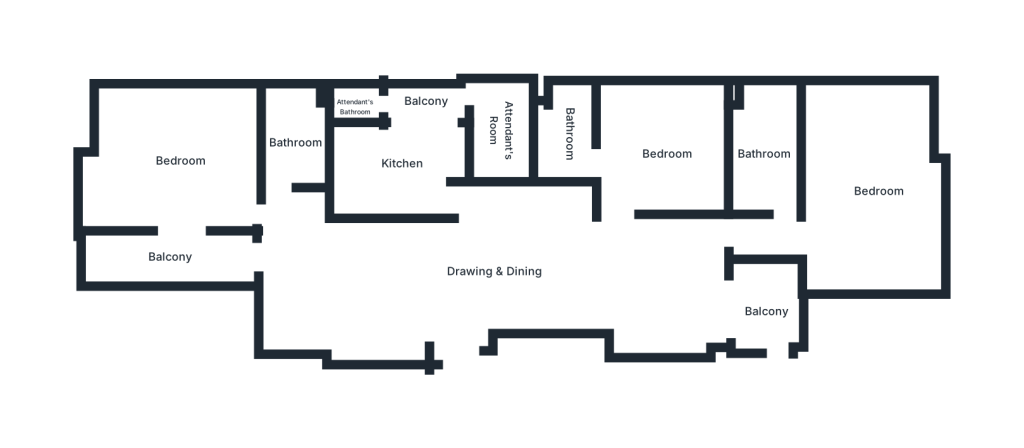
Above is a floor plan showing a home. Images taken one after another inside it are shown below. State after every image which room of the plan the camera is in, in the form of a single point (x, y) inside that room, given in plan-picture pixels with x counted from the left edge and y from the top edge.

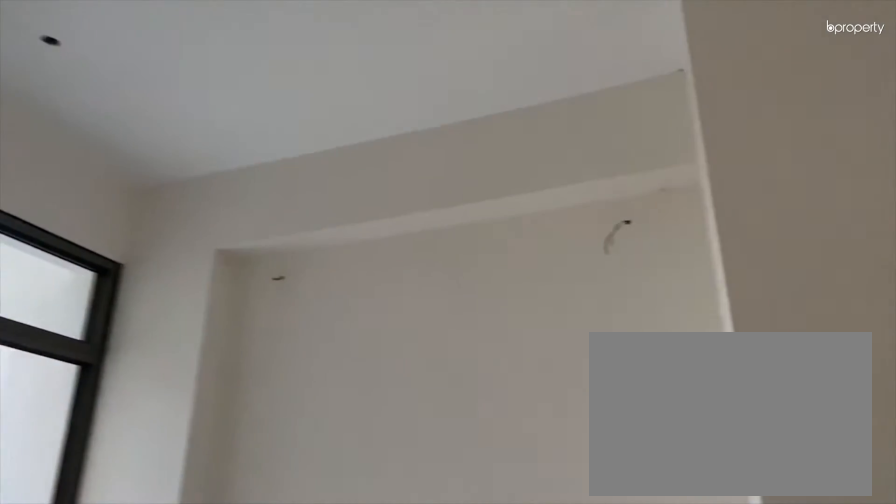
(645, 282)
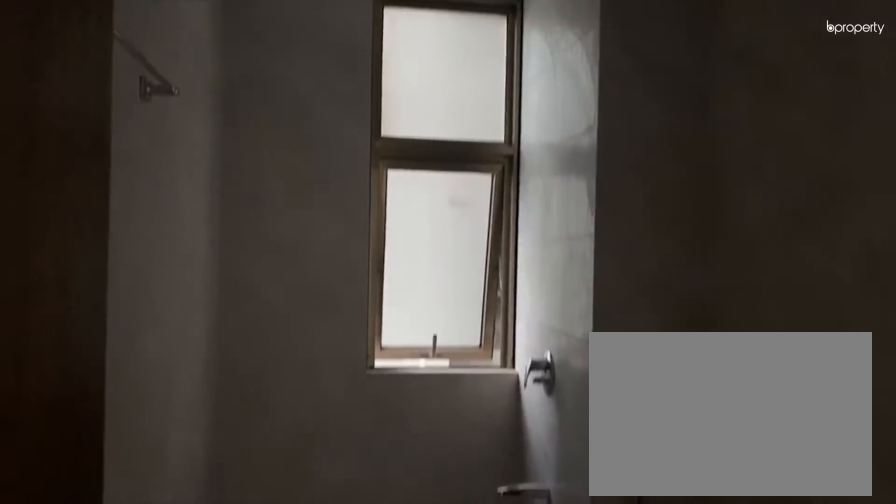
(294, 149)
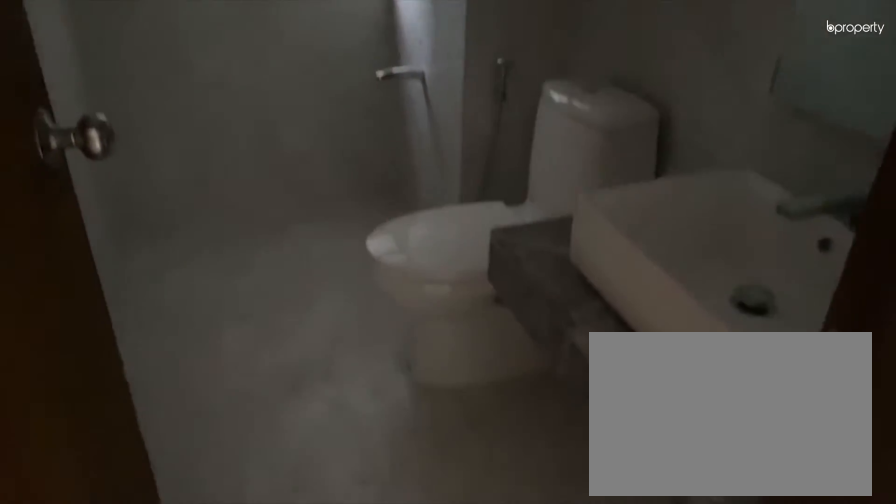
(294, 149)
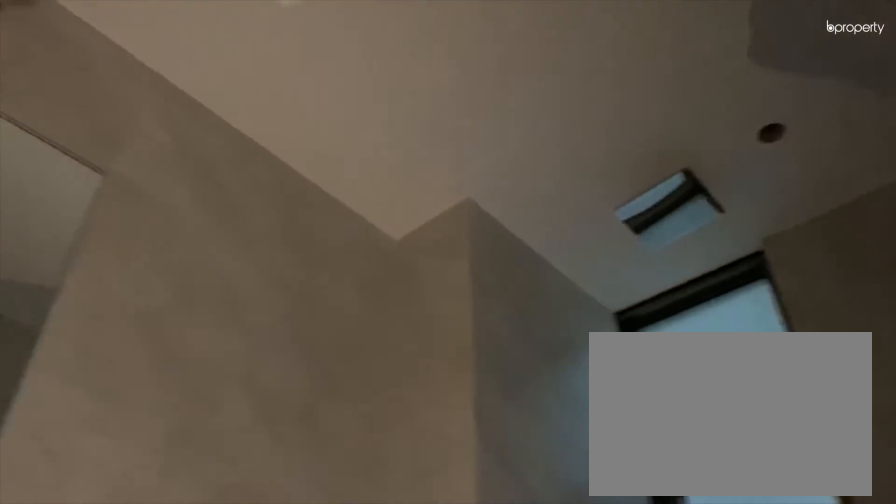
(571, 137)
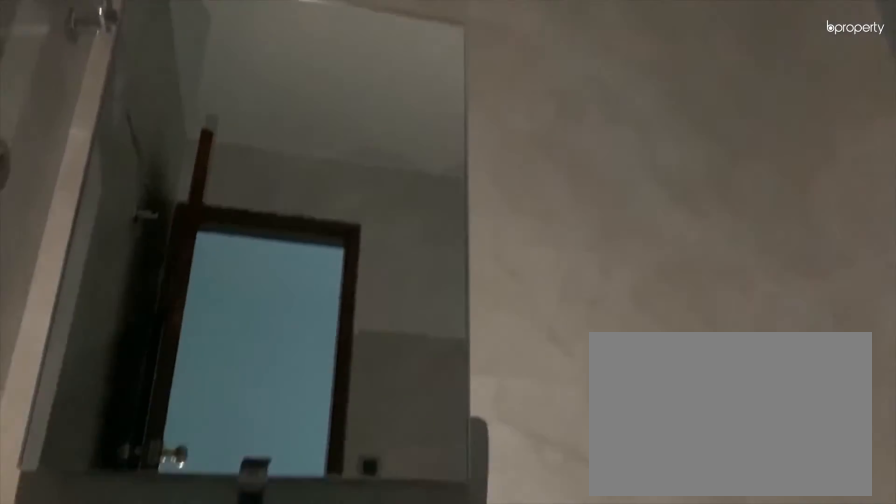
(571, 137)
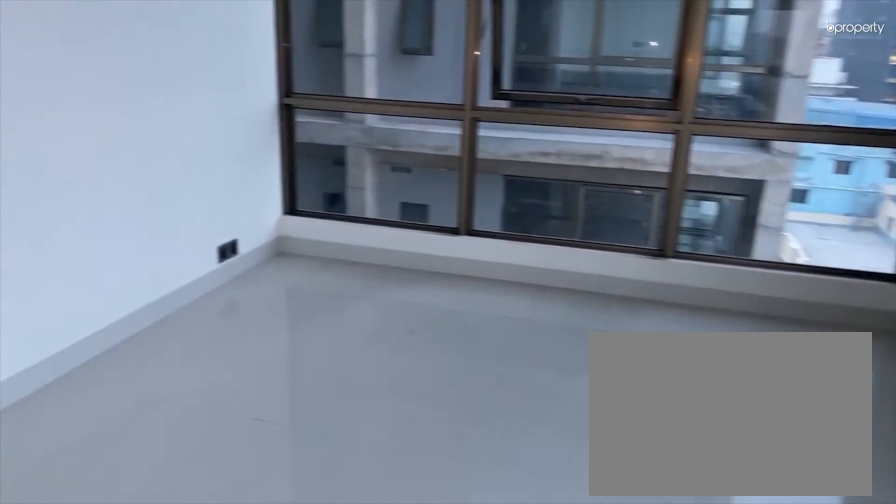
(878, 240)
